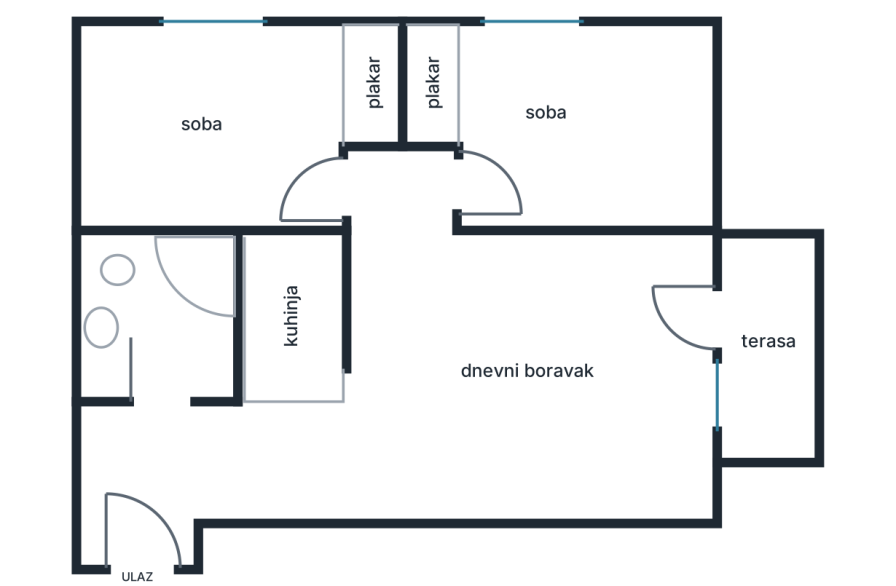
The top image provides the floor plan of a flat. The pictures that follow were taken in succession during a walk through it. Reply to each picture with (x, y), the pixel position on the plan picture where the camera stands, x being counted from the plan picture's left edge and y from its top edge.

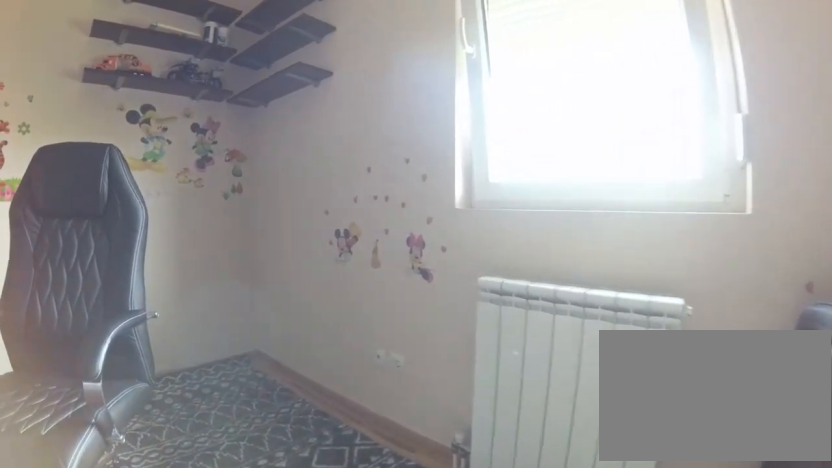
(288, 145)
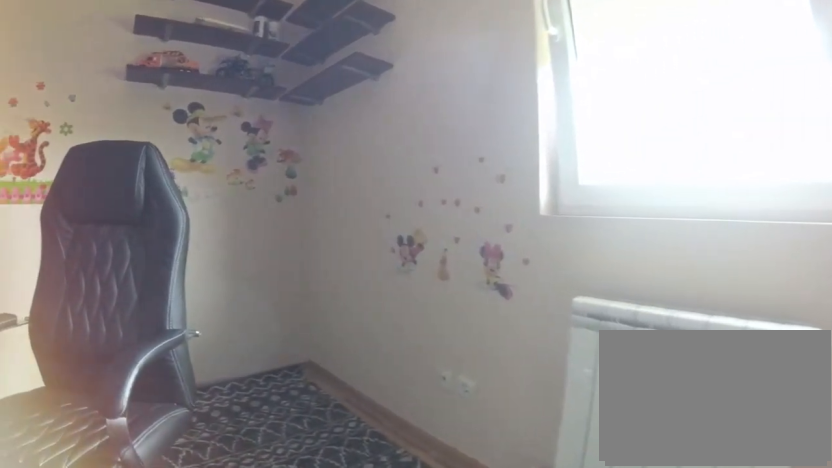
(277, 139)
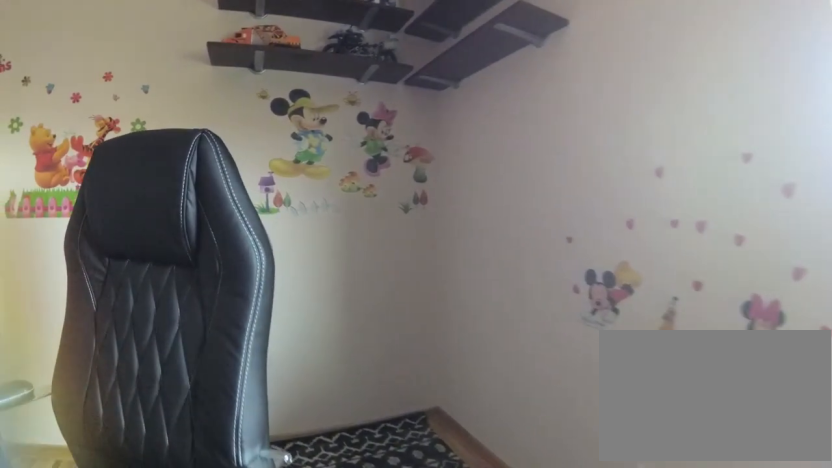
(230, 104)
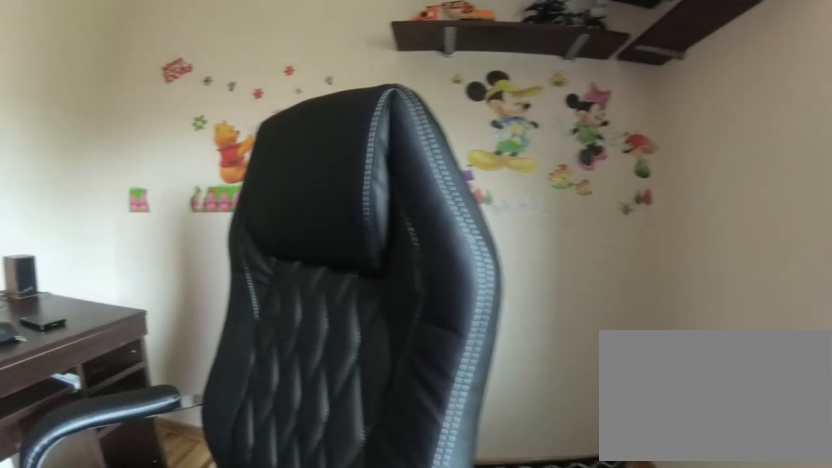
(215, 73)
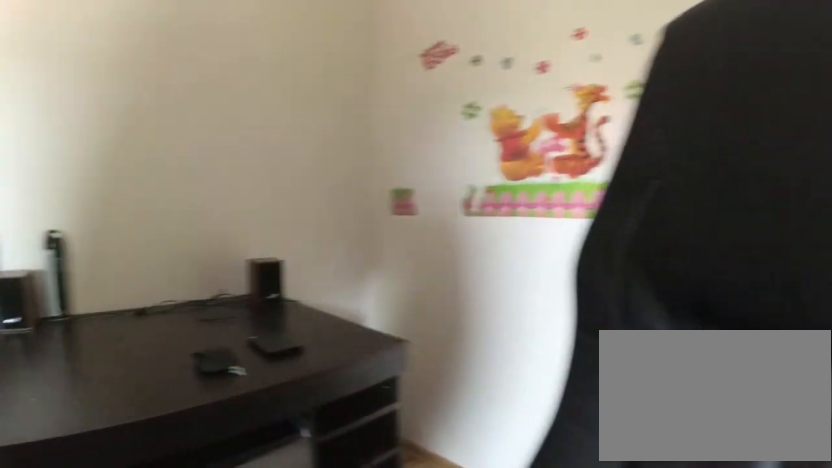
(205, 57)
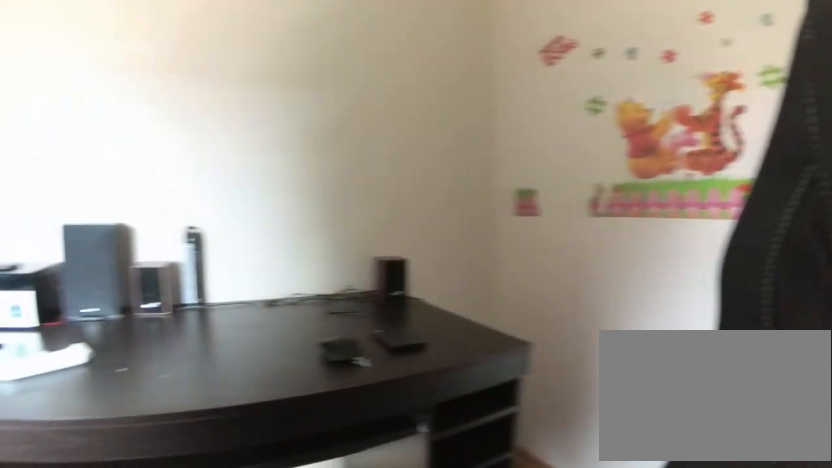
(199, 53)
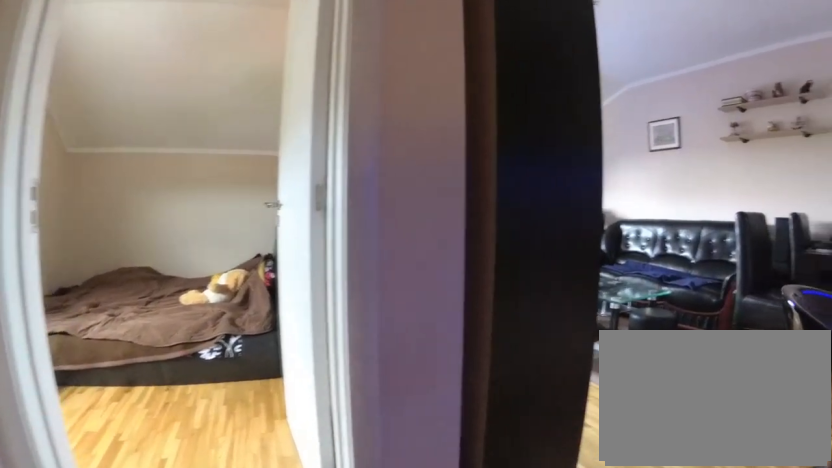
(334, 181)
